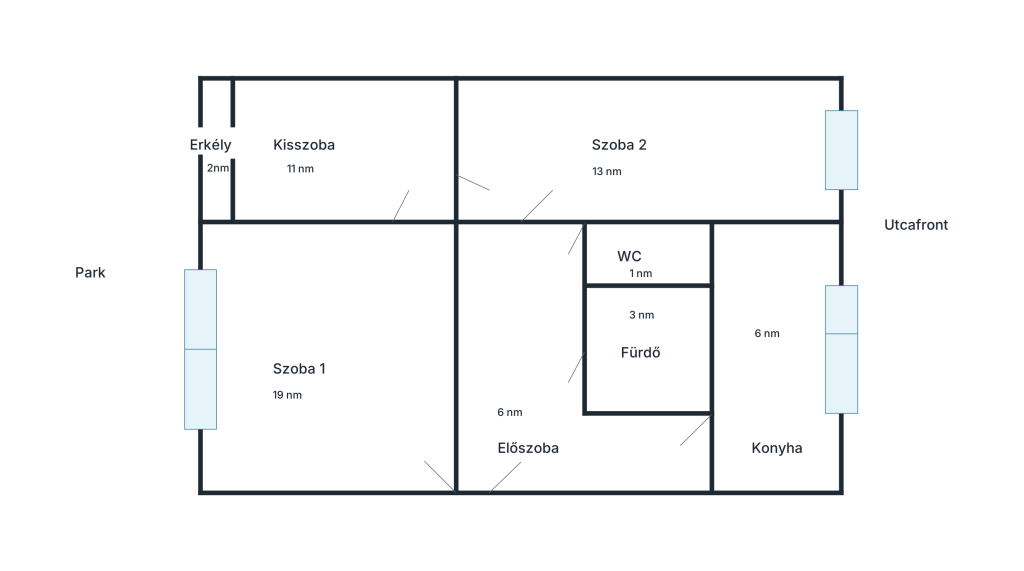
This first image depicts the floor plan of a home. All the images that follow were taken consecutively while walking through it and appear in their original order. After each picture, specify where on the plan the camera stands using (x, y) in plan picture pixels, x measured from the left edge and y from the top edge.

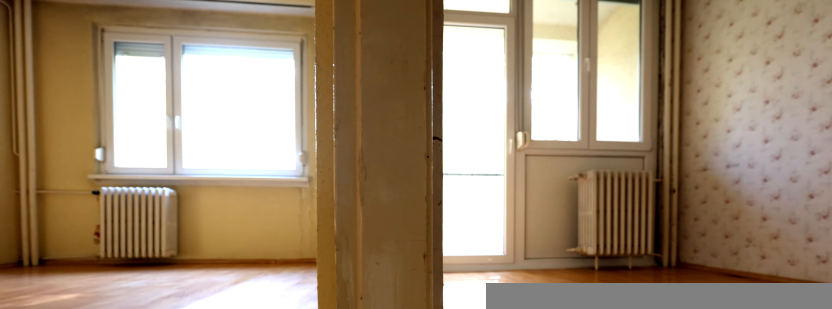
(421, 227)
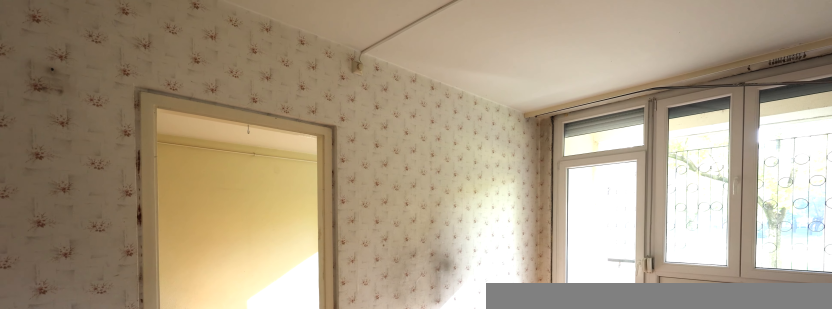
(385, 182)
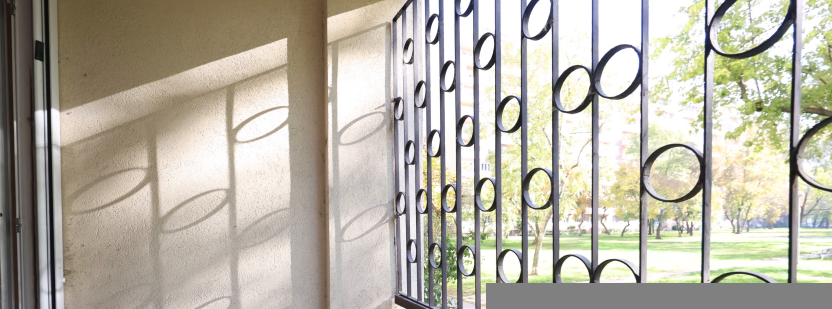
(220, 184)
